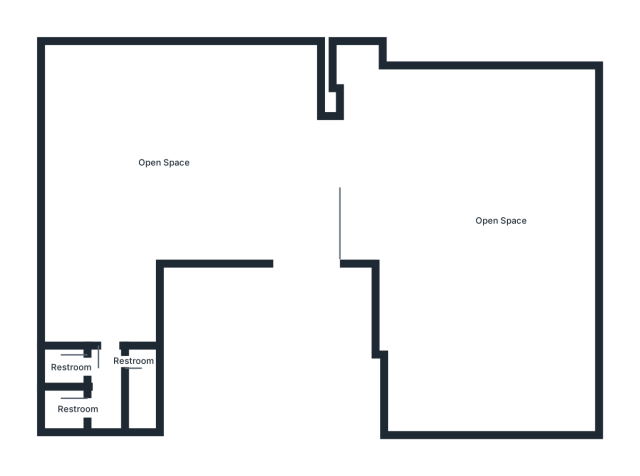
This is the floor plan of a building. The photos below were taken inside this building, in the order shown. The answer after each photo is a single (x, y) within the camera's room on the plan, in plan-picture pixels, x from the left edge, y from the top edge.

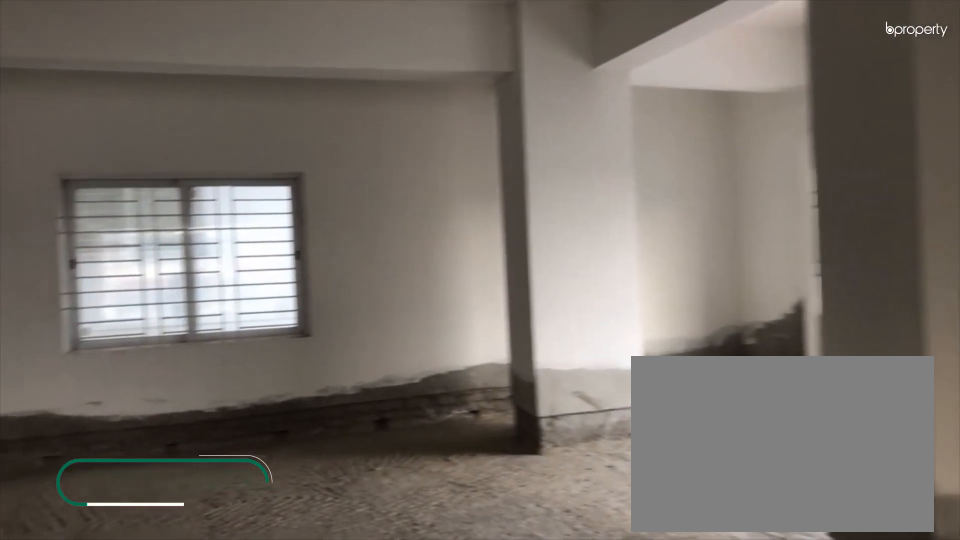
(160, 165)
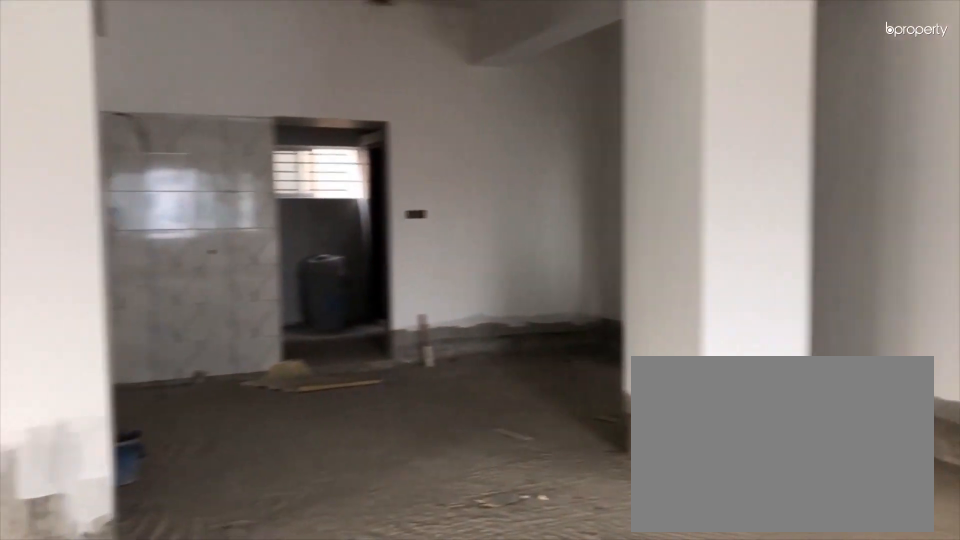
(160, 165)
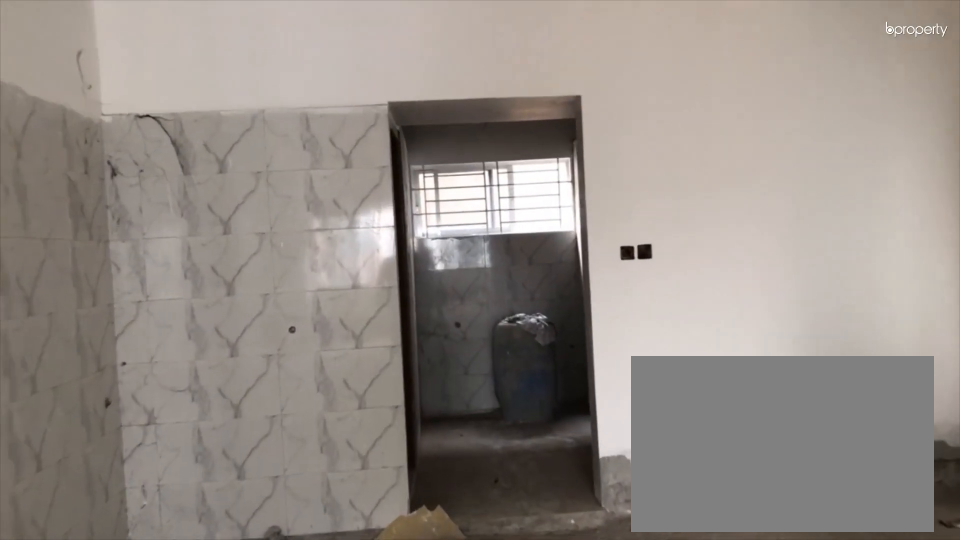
(107, 255)
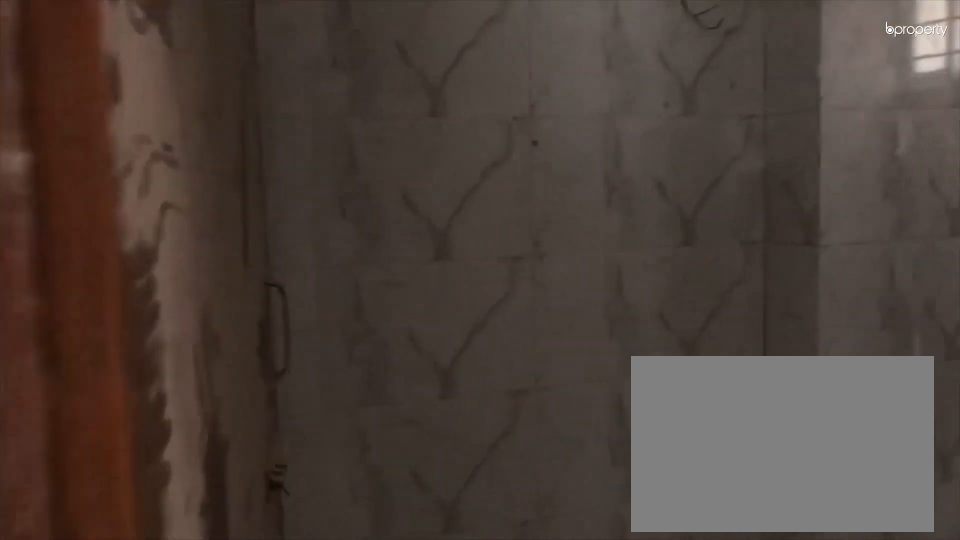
(108, 360)
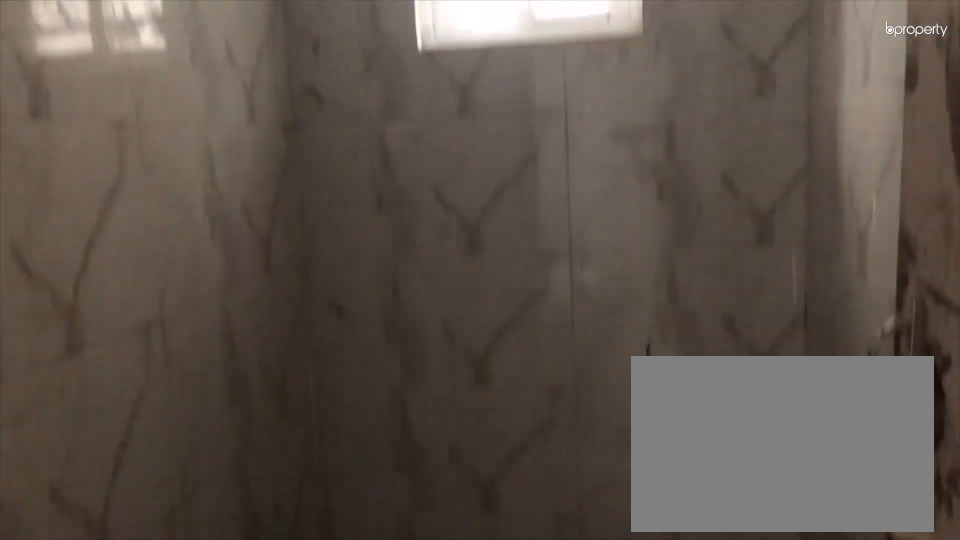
(71, 408)
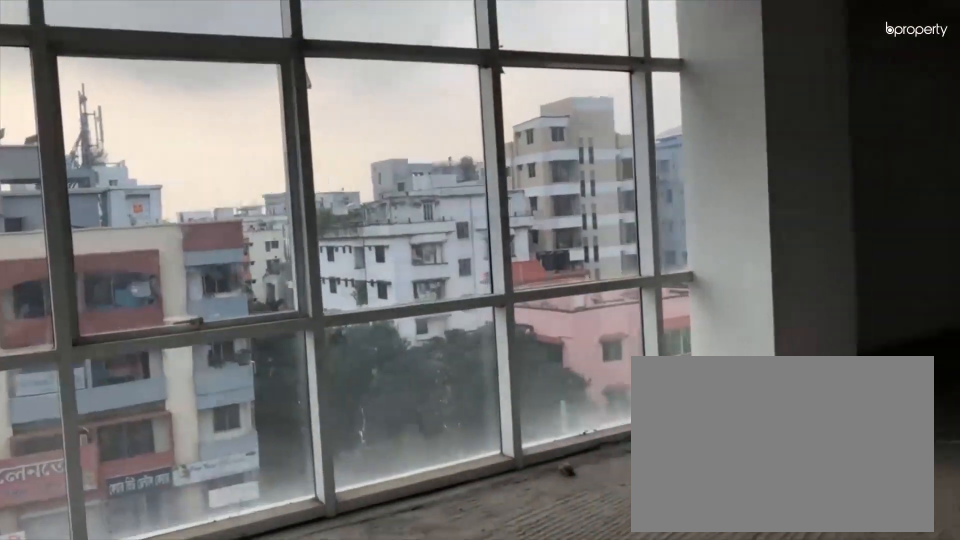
(465, 198)
